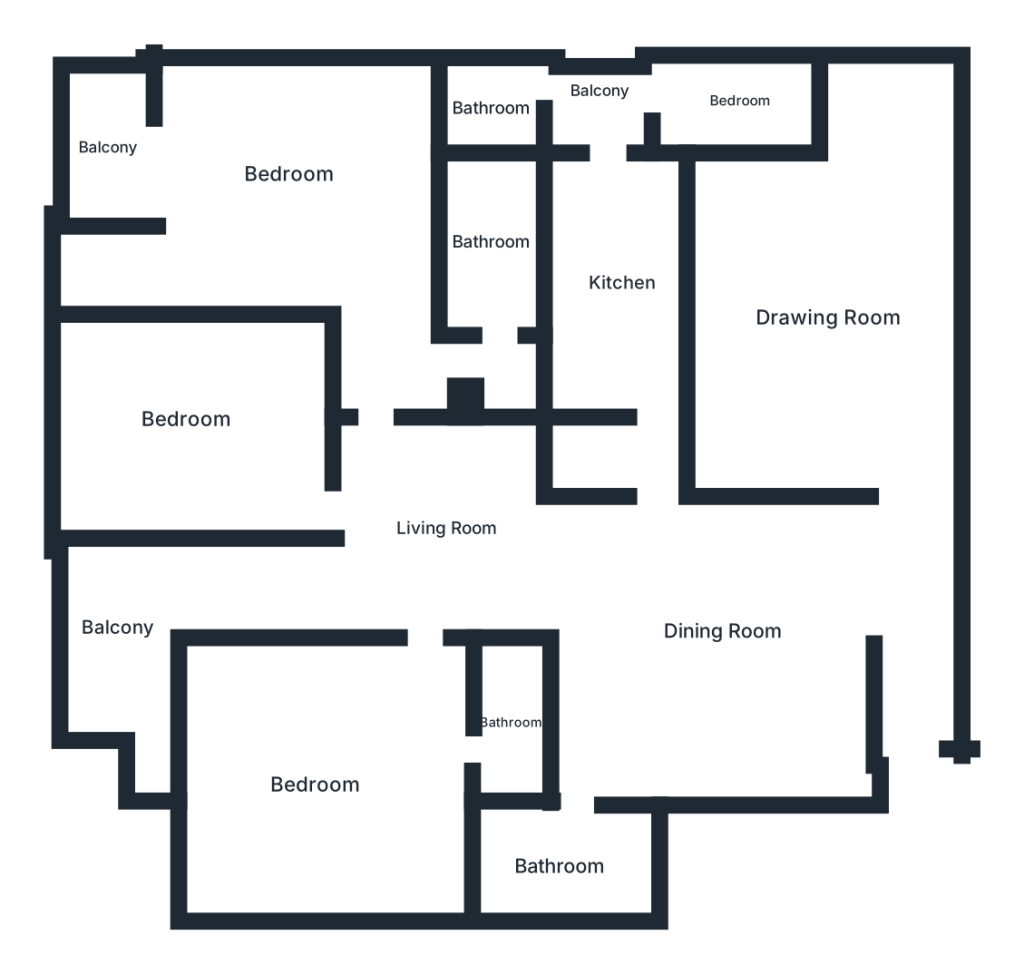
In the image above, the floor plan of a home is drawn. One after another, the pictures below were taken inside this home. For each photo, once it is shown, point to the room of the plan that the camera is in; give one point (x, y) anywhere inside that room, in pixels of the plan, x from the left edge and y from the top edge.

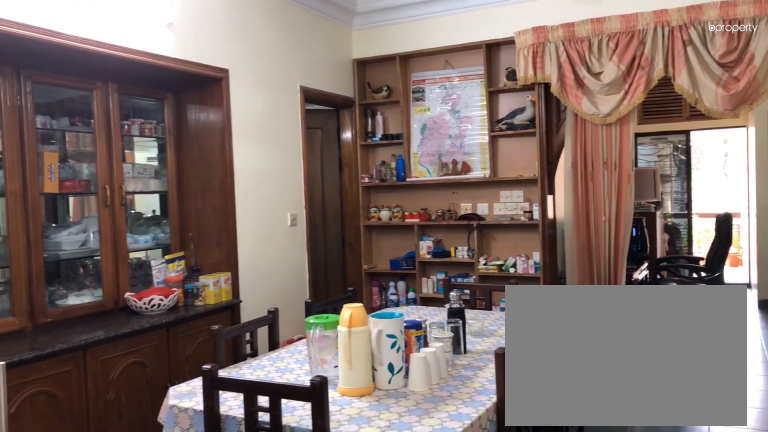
(721, 633)
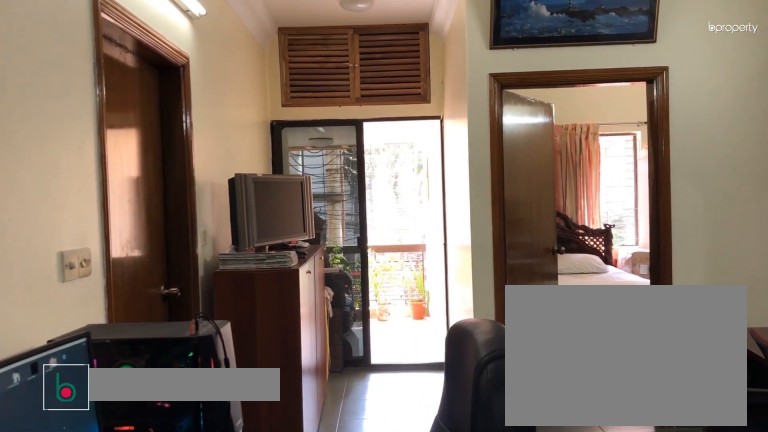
(437, 529)
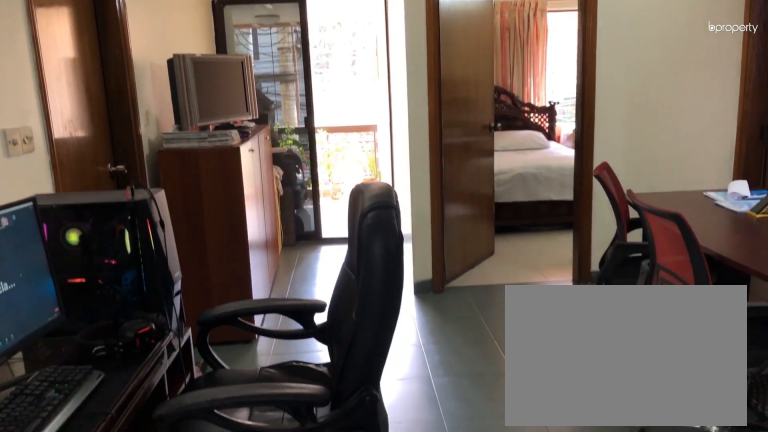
(439, 527)
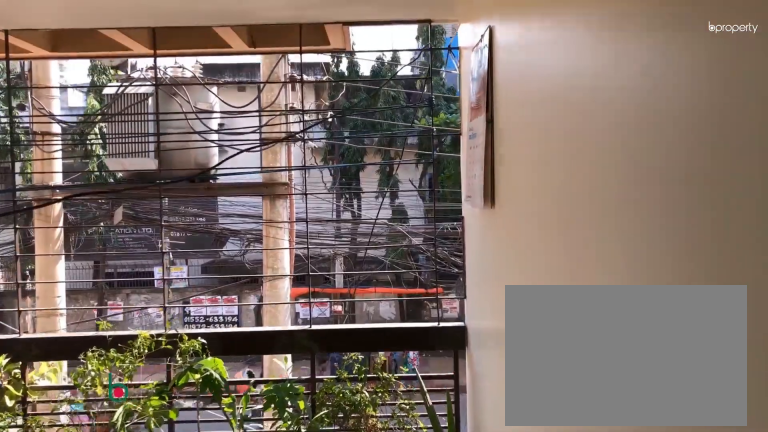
(115, 620)
